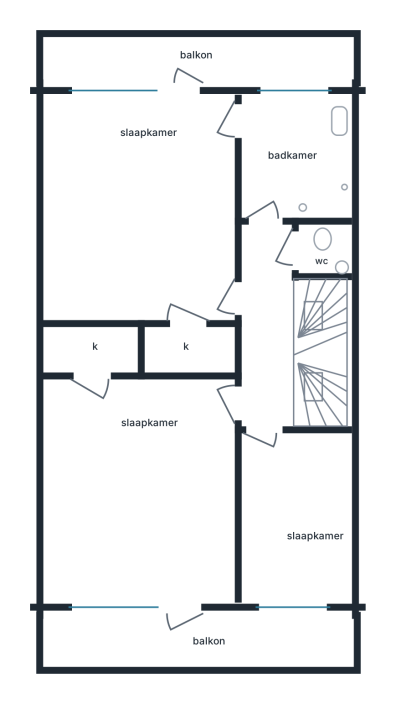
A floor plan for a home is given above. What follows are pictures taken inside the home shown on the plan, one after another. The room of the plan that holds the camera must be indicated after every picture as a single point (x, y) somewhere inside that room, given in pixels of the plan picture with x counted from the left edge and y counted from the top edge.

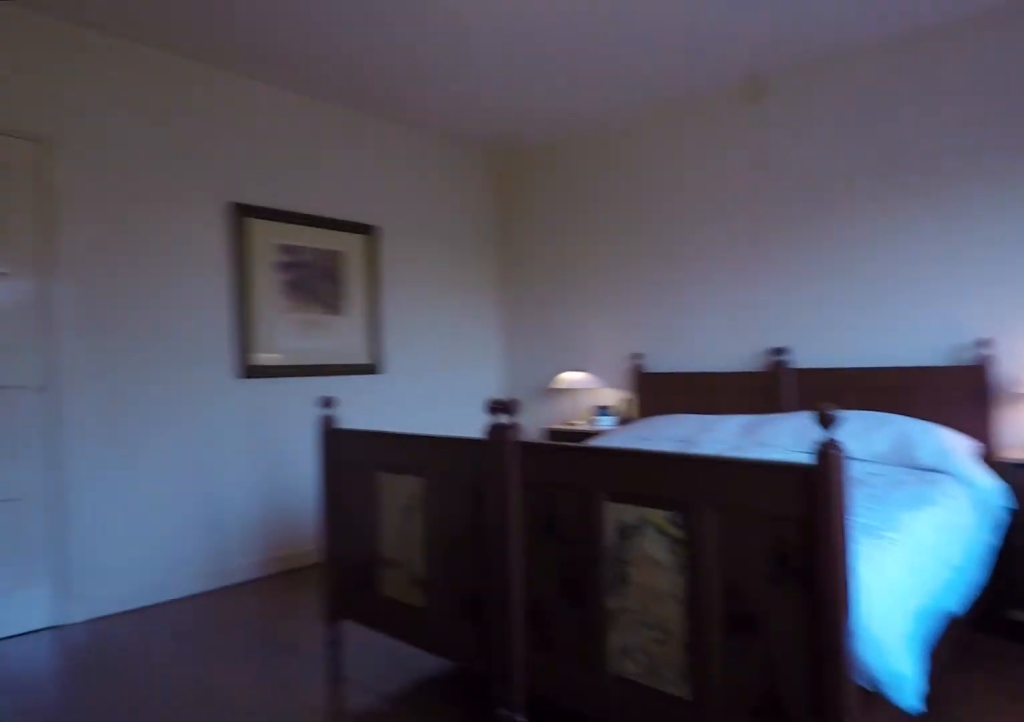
(141, 205)
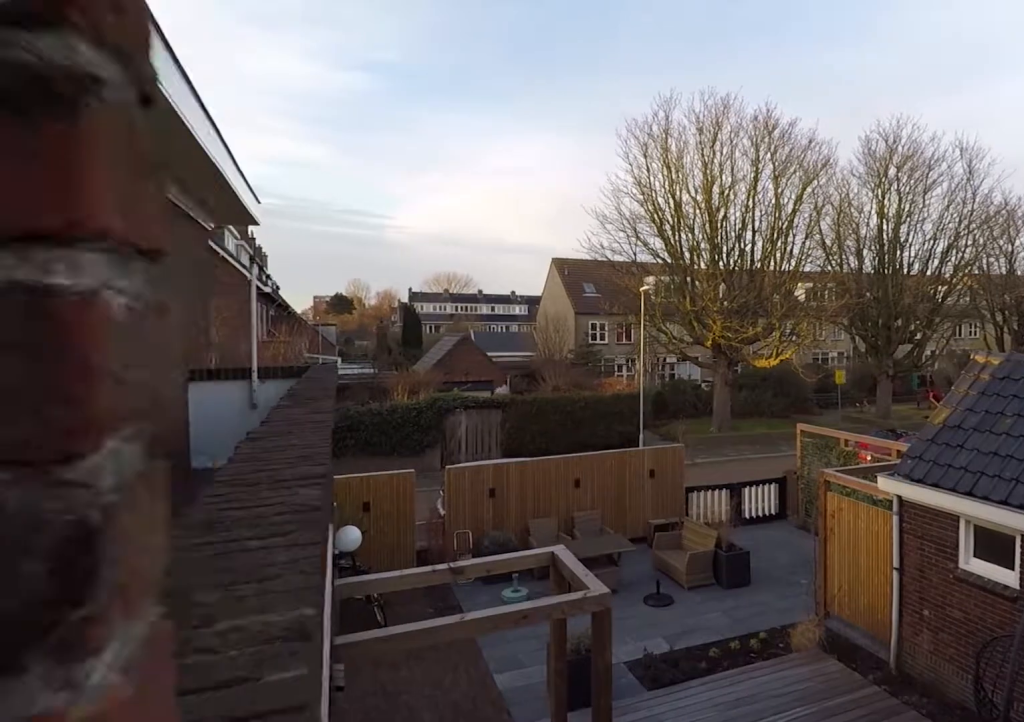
(194, 61)
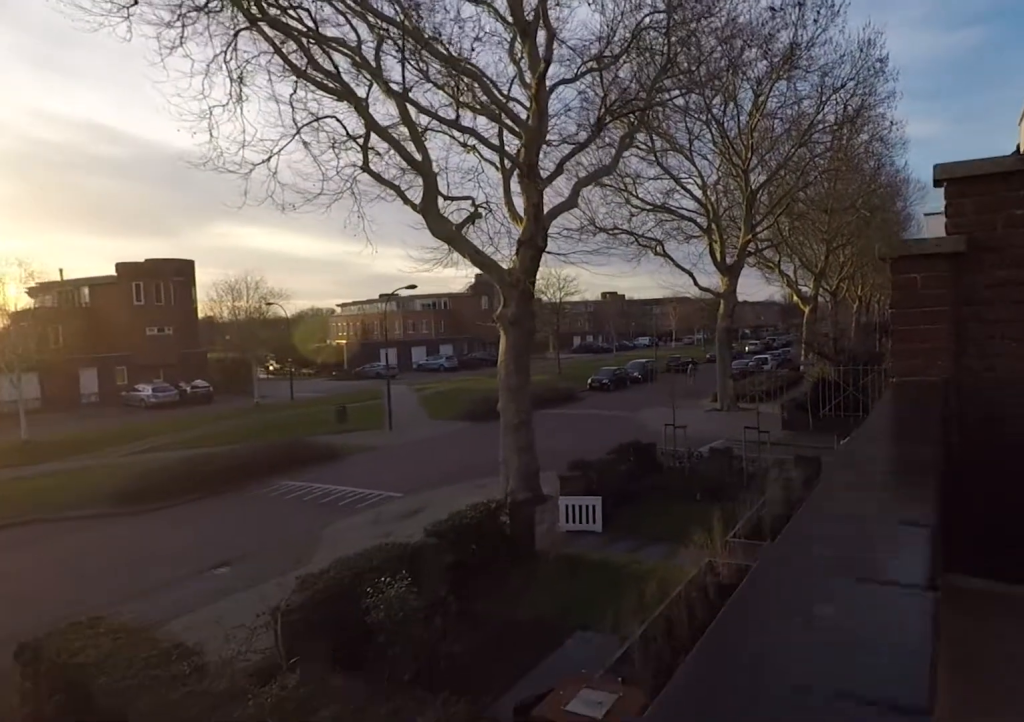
(195, 641)
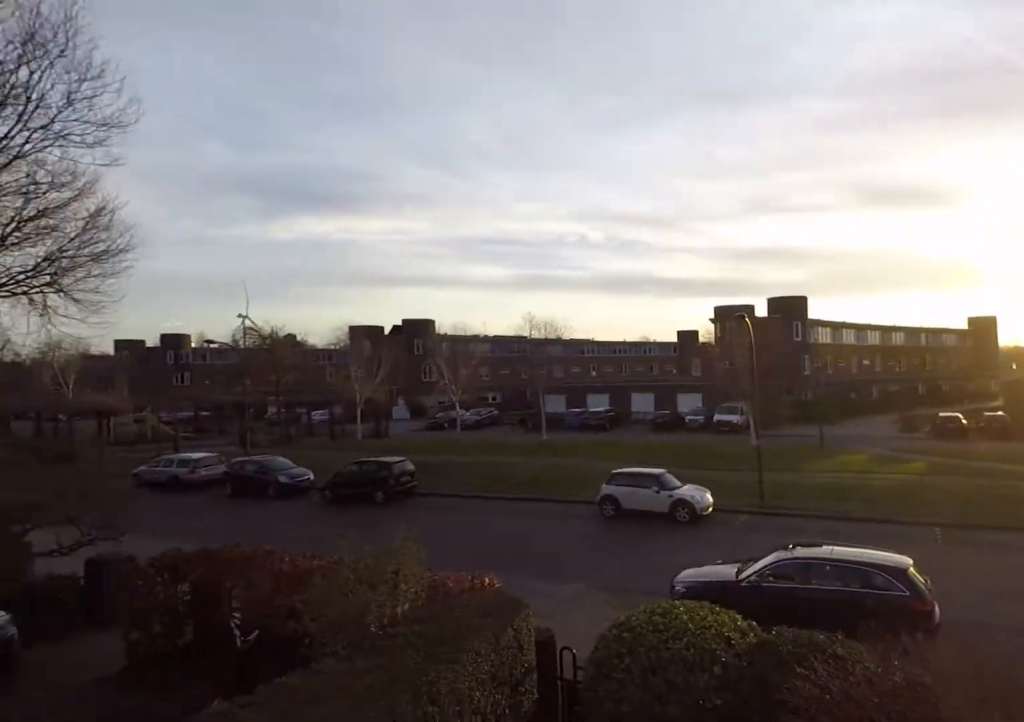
(195, 641)
